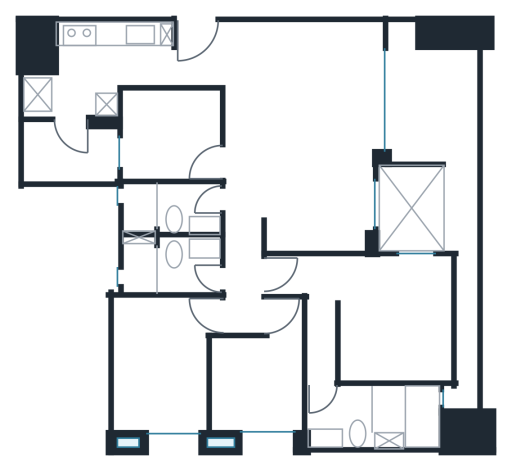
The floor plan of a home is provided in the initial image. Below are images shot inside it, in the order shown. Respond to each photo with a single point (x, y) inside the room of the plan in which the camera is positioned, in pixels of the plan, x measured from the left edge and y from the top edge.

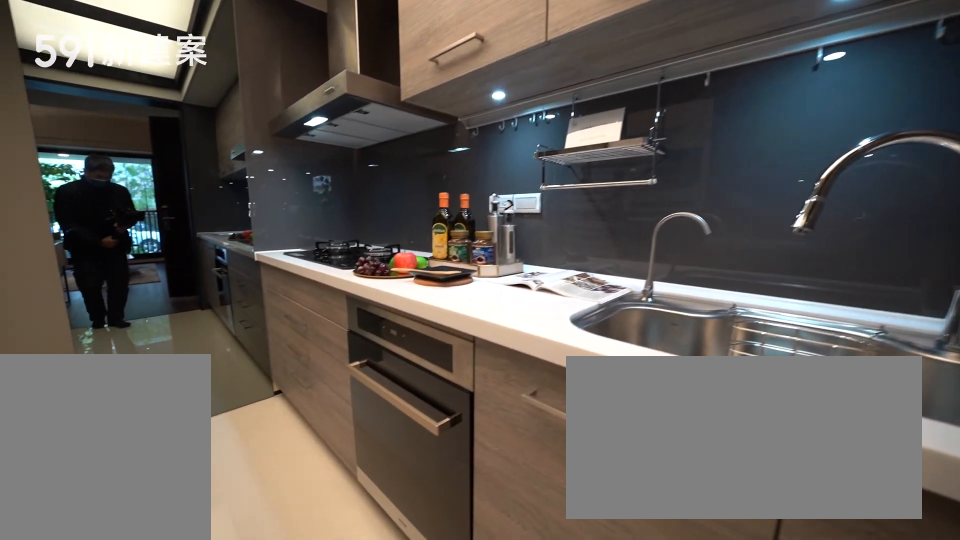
(110, 54)
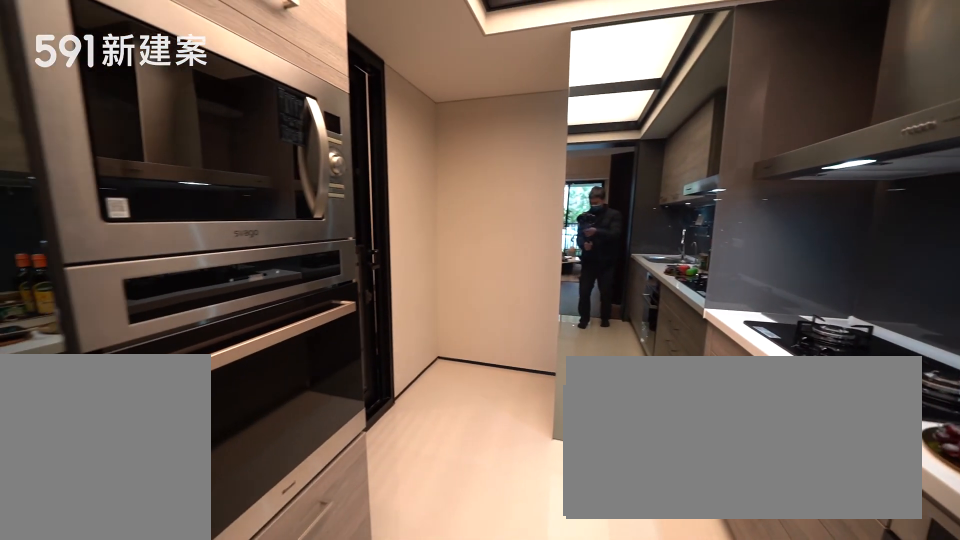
(110, 54)
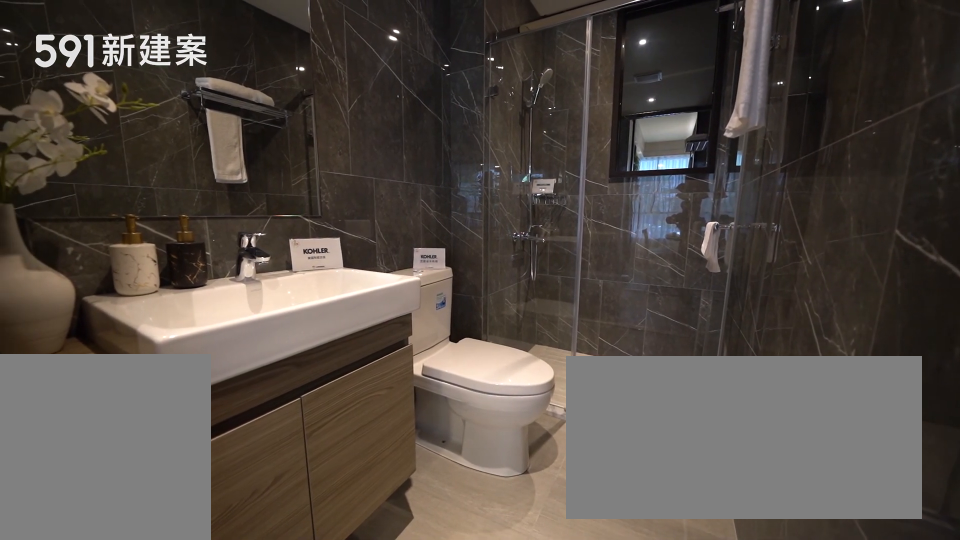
(166, 210)
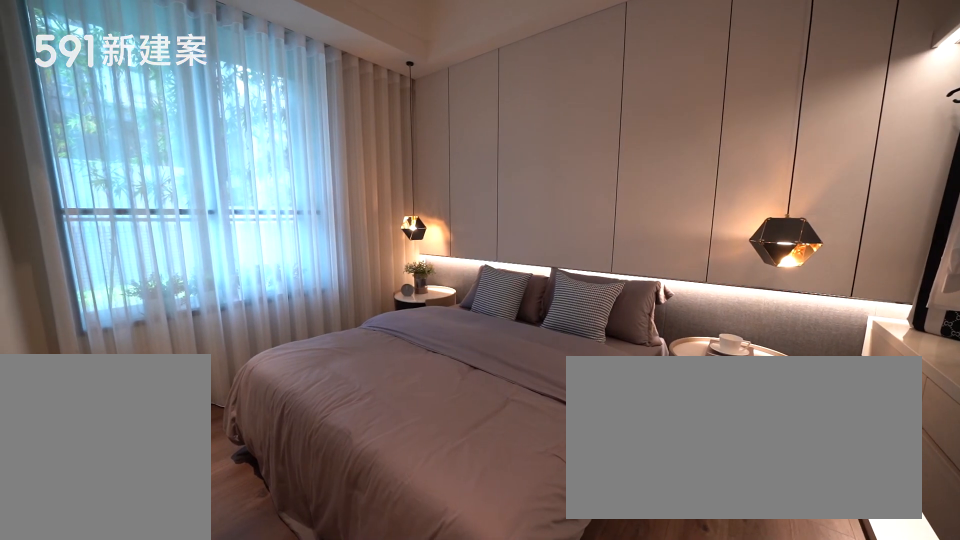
(158, 366)
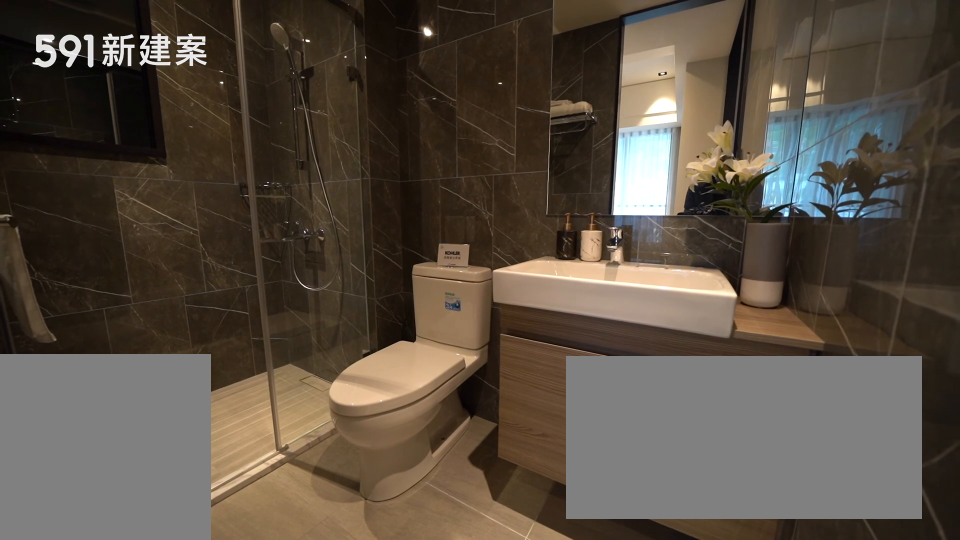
(165, 265)
